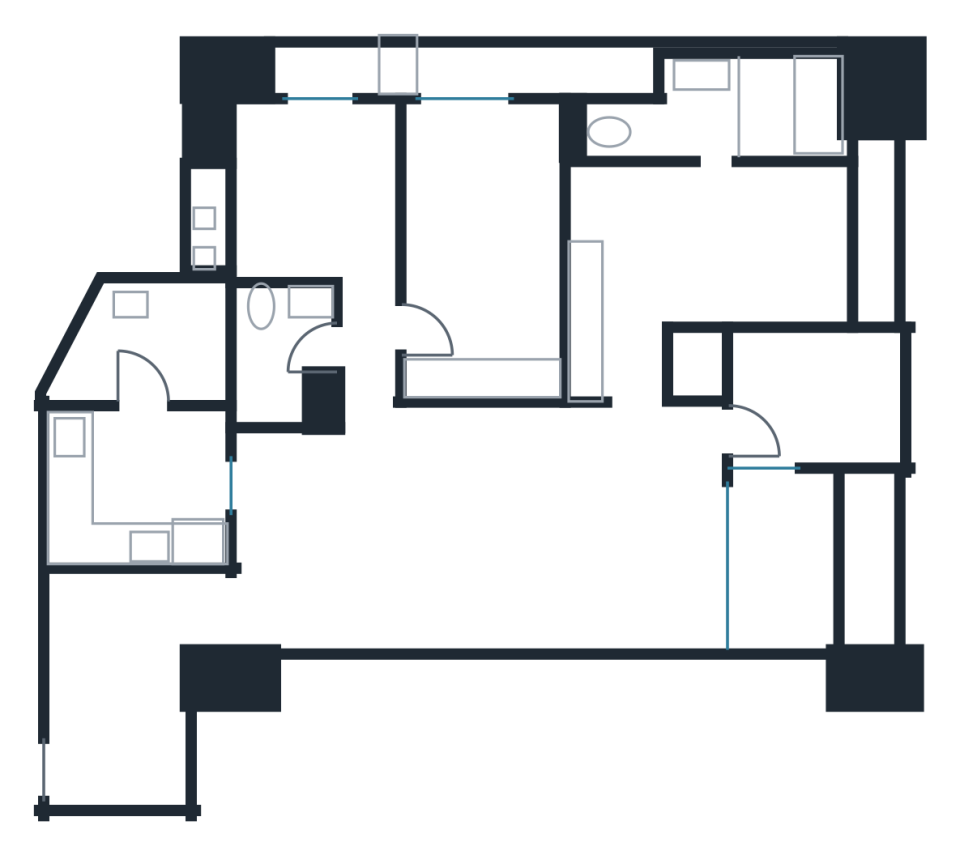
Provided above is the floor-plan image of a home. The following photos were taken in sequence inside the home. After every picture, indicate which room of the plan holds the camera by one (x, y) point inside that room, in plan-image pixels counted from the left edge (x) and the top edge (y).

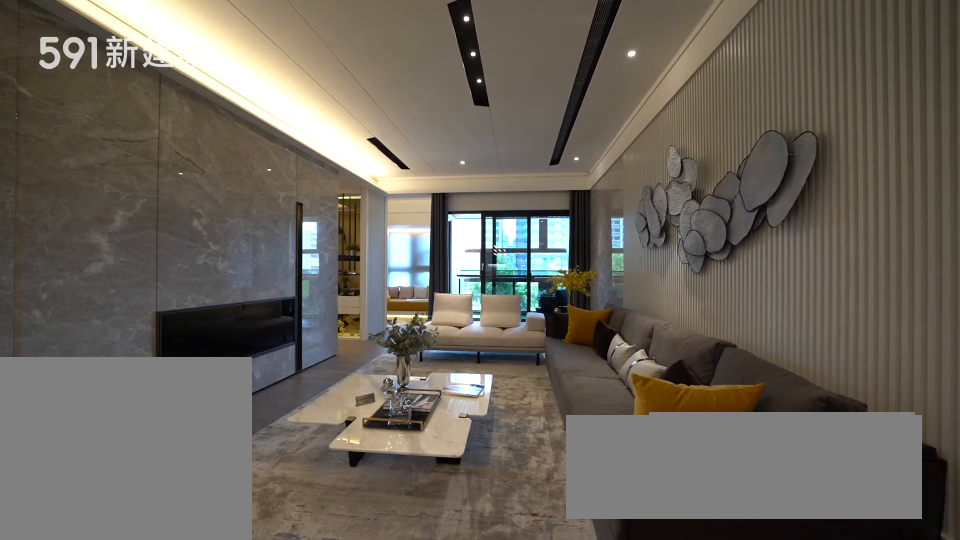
(572, 528)
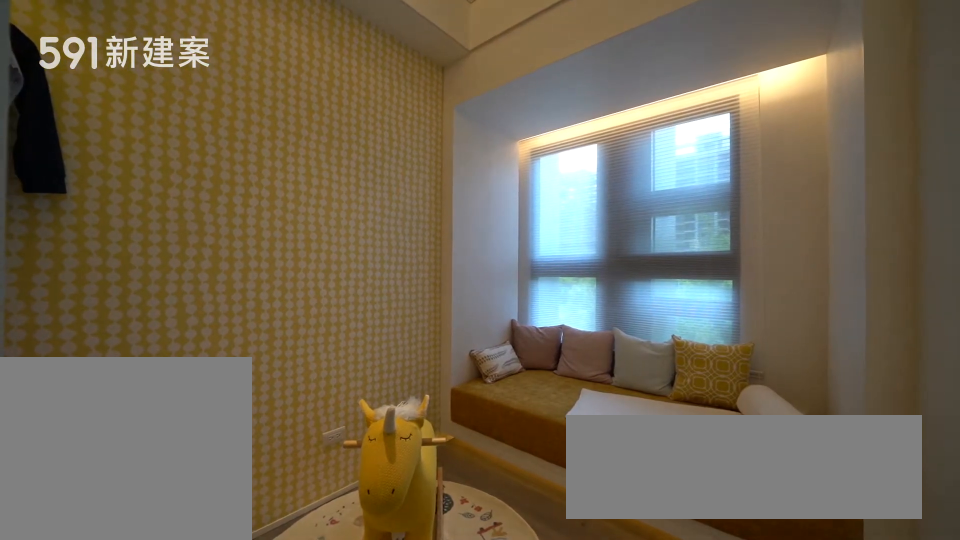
(811, 392)
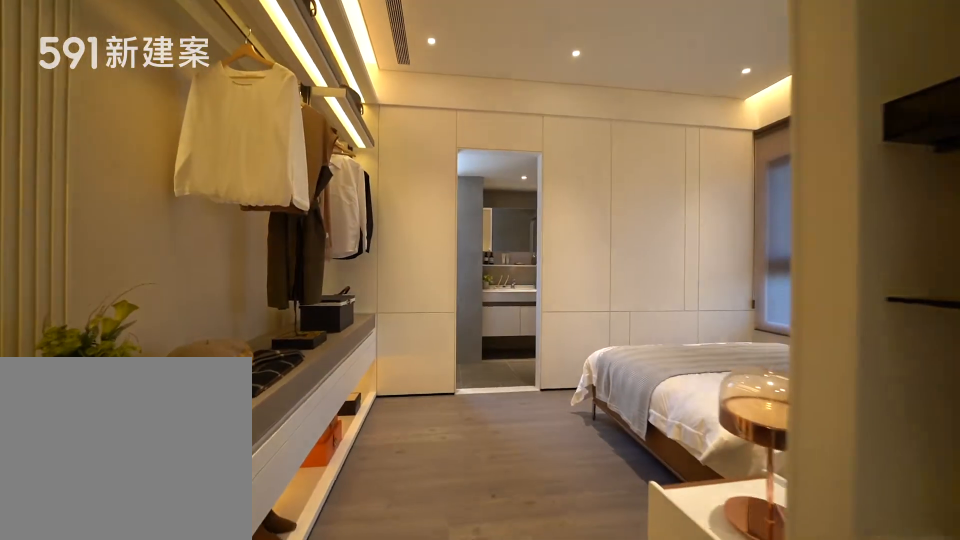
(701, 257)
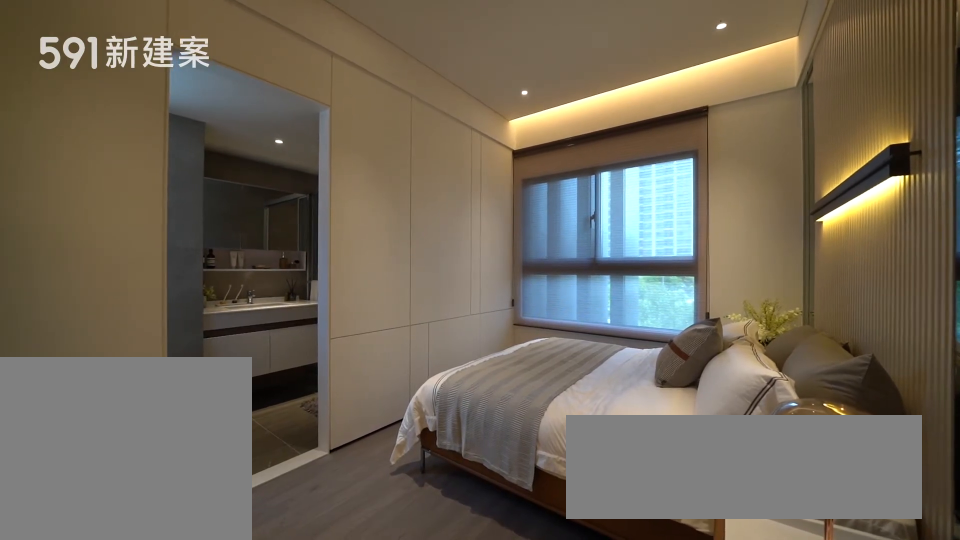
(701, 257)
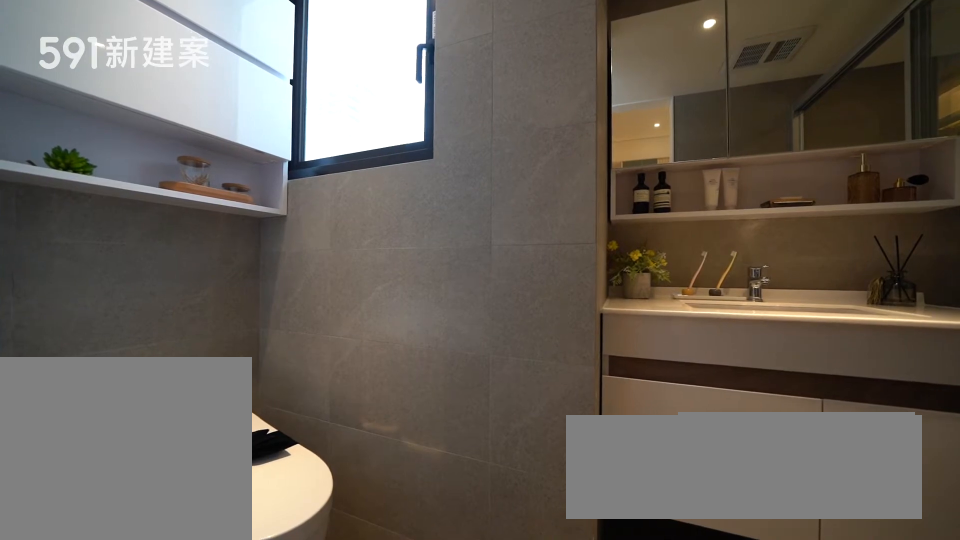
(720, 108)
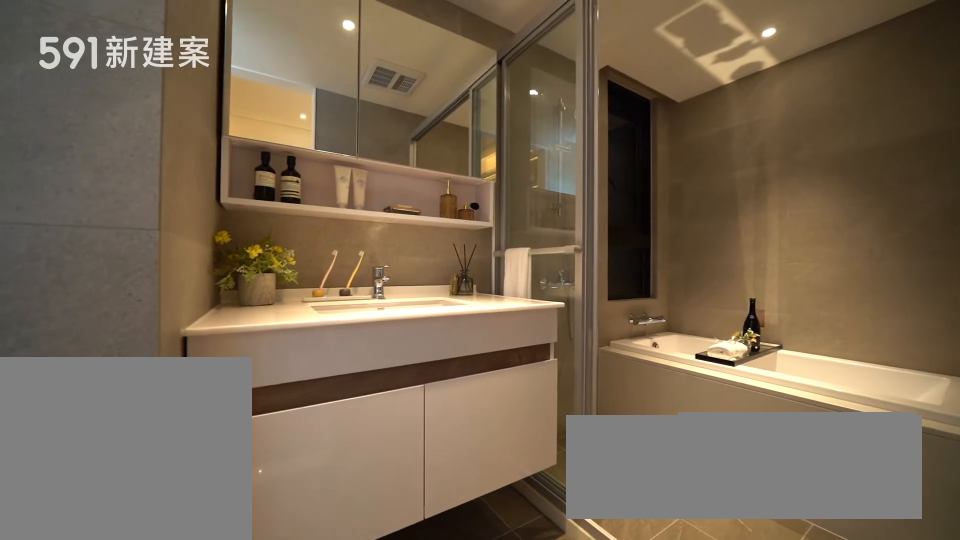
(720, 108)
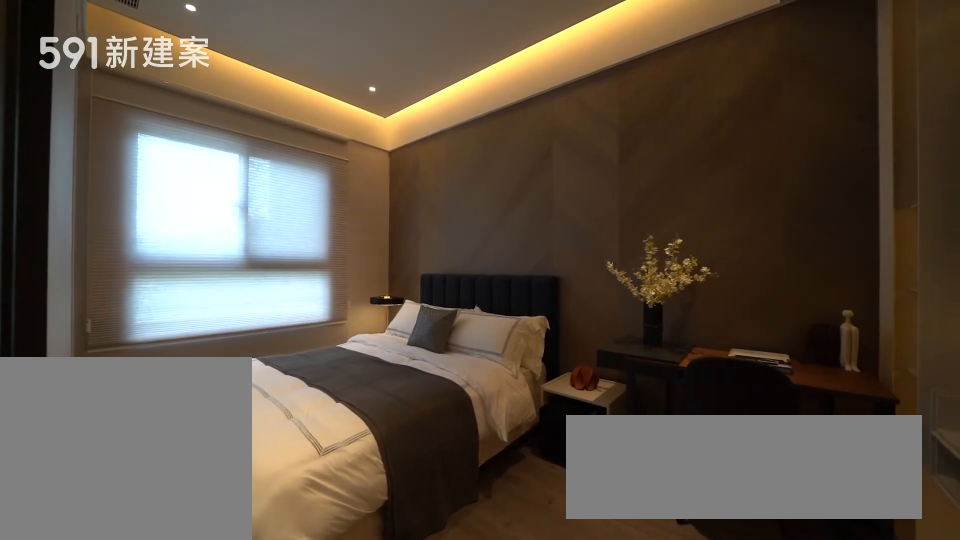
(486, 239)
